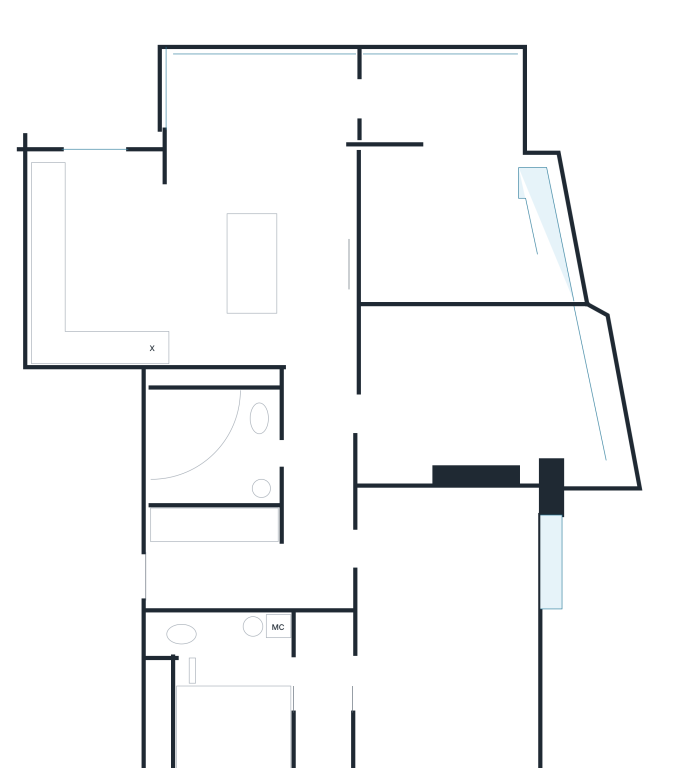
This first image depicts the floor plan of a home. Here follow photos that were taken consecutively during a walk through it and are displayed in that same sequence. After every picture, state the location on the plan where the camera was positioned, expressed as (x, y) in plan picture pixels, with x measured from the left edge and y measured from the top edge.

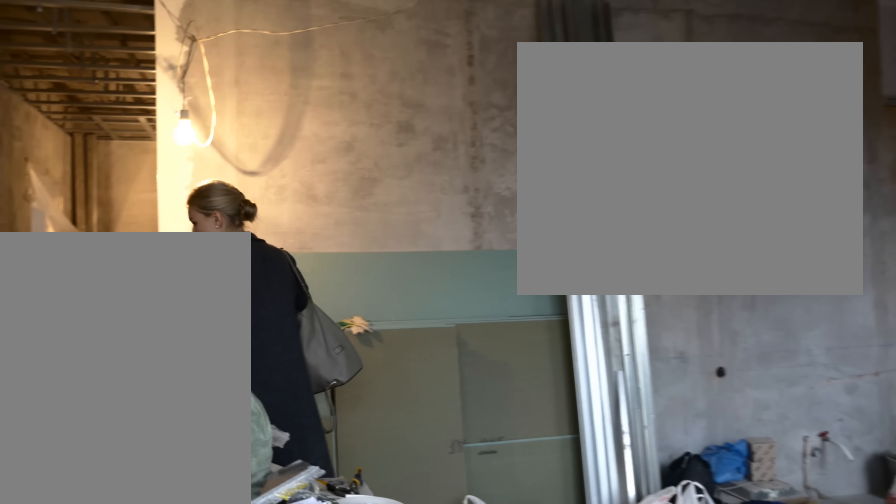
(214, 184)
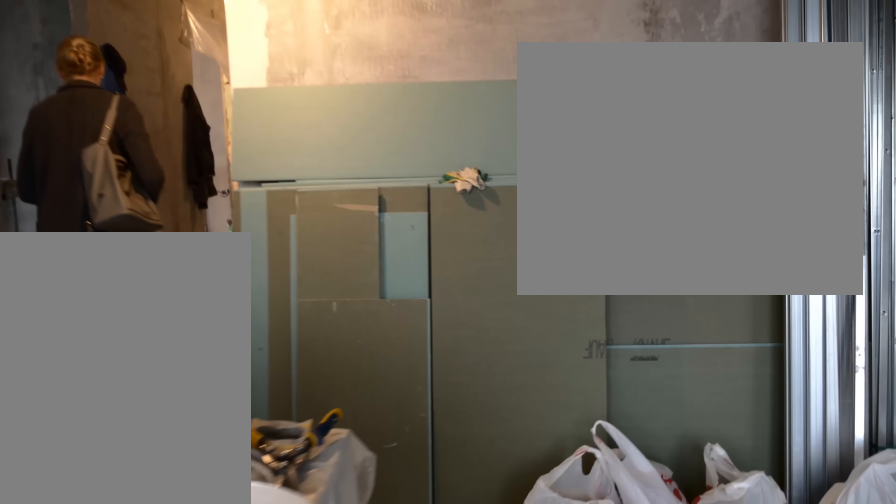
(185, 259)
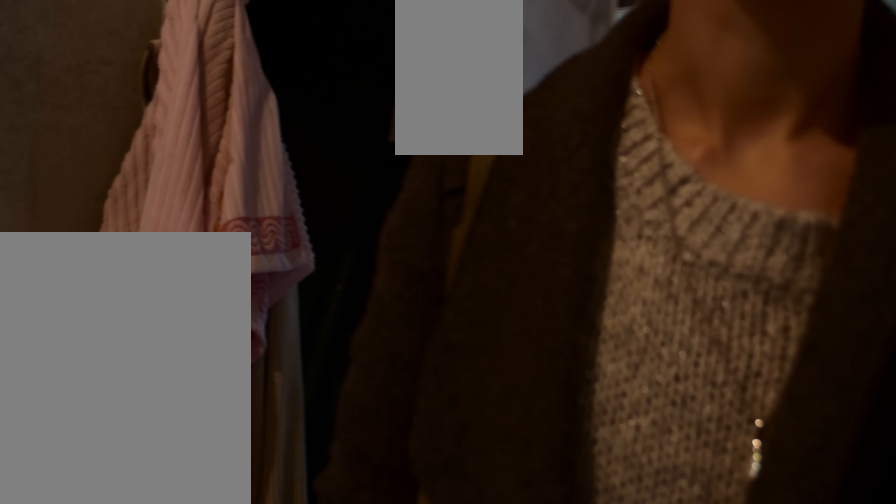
(314, 492)
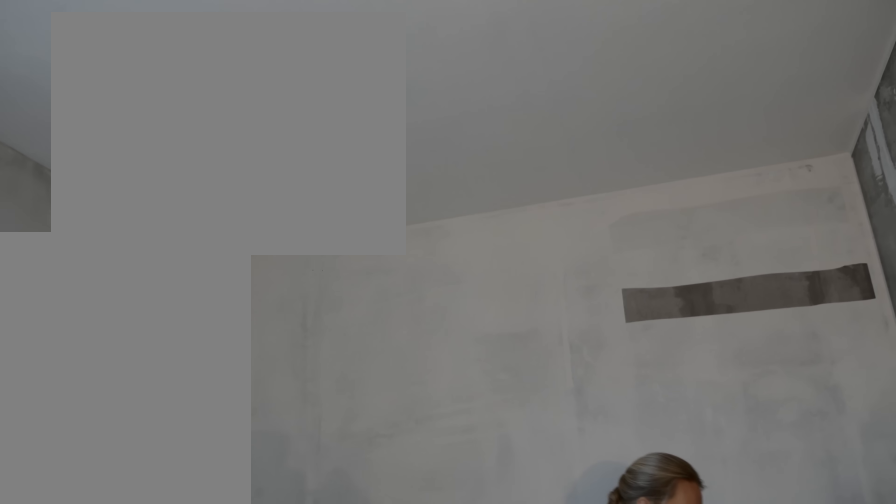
(501, 609)
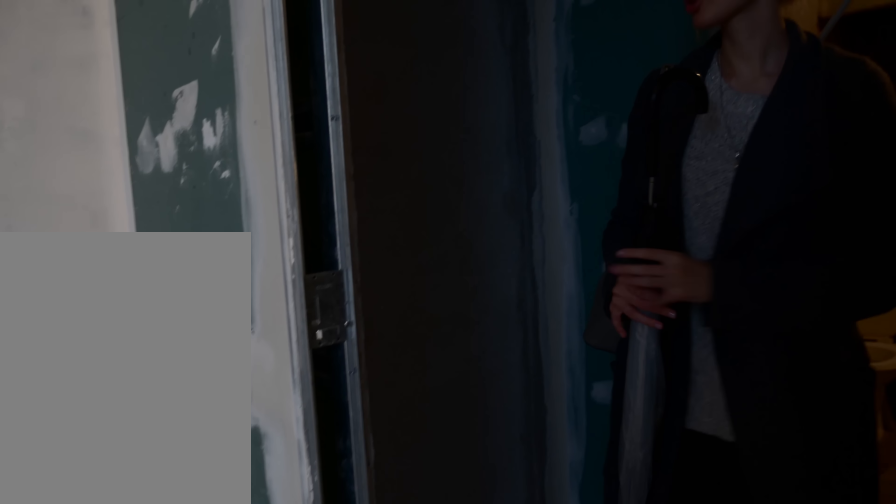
(386, 657)
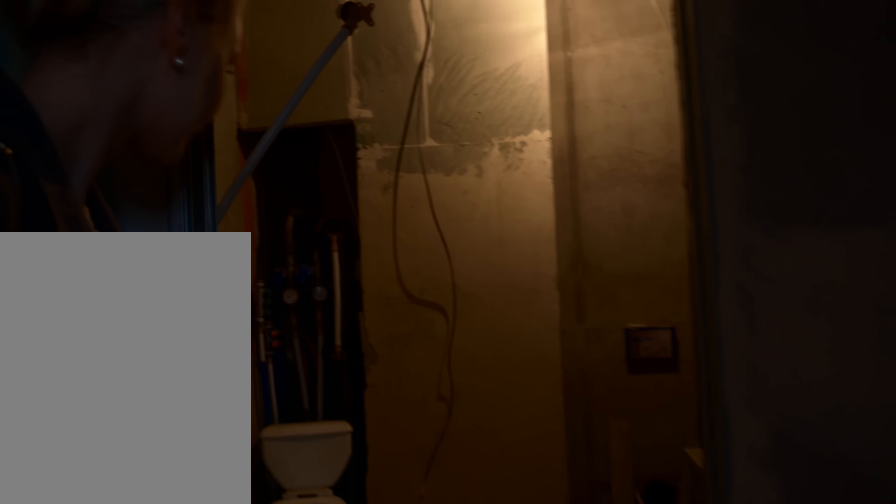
(333, 669)
